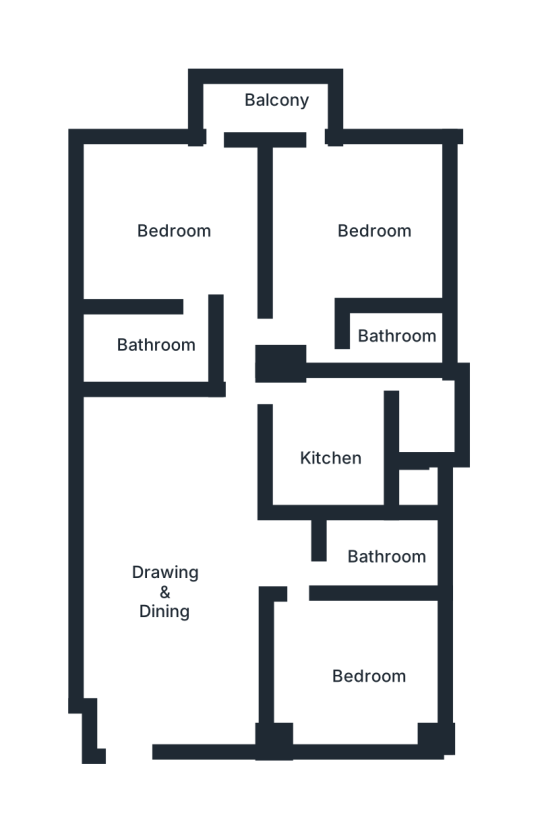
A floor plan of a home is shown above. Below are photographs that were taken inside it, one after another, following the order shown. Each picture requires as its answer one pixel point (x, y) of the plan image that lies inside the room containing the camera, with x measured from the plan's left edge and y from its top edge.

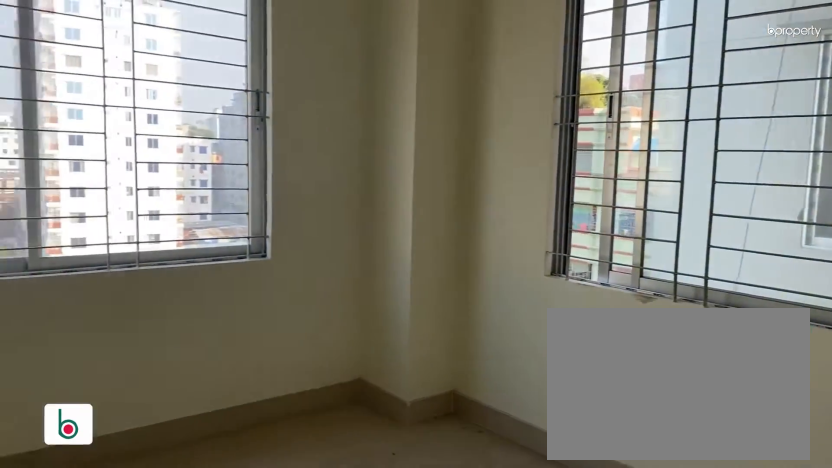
(367, 676)
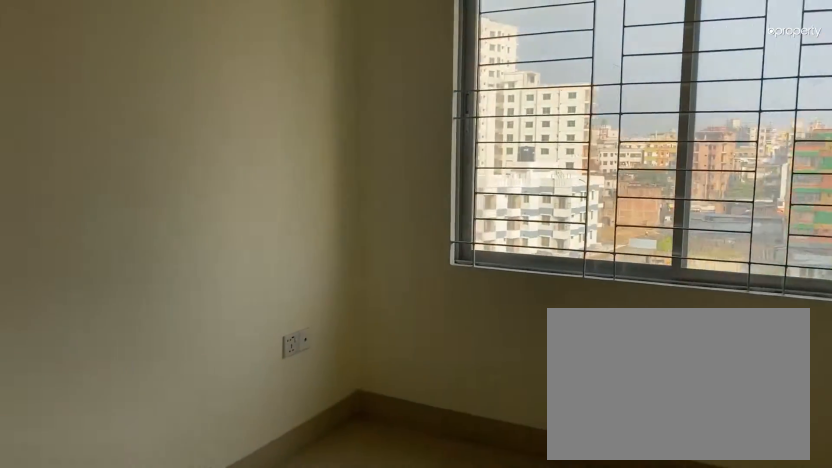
(367, 676)
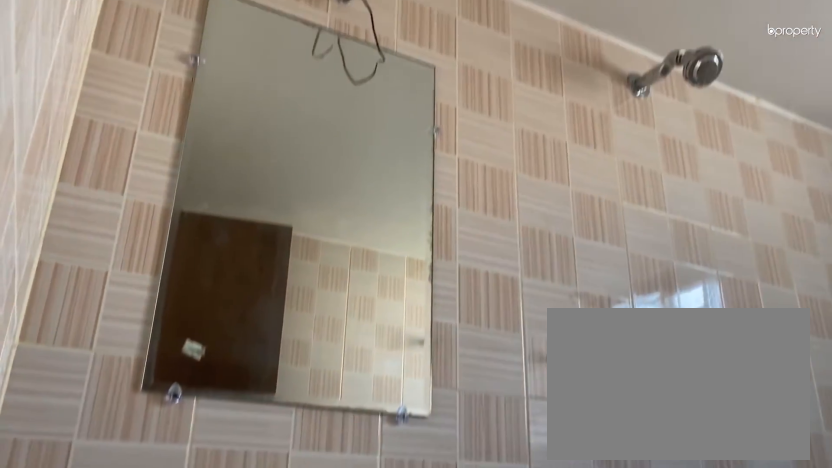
(383, 556)
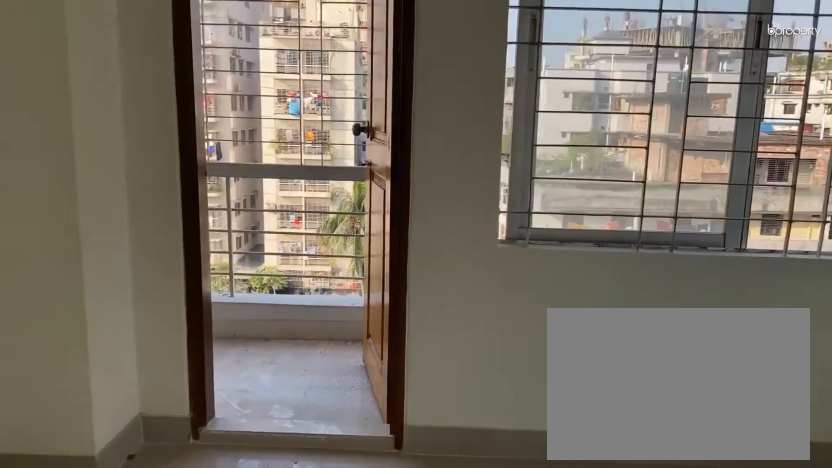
(377, 228)
